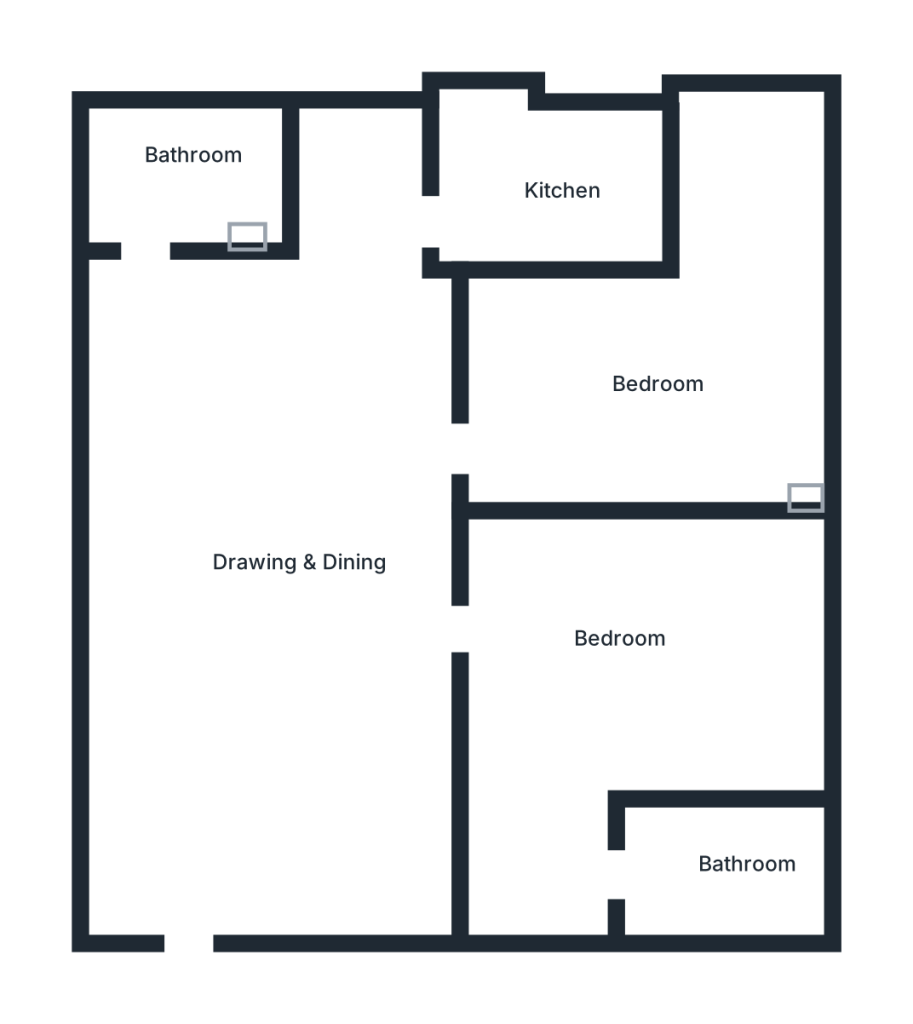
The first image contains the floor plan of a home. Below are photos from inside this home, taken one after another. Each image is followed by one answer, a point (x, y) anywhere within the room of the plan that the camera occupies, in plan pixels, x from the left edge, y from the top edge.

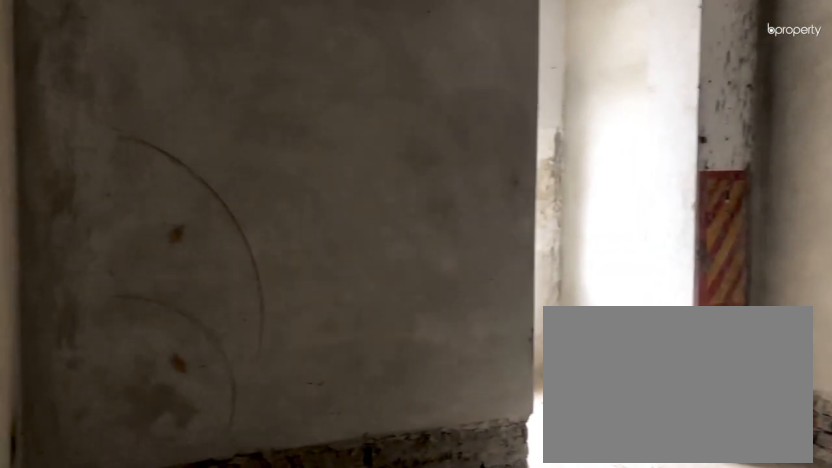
(677, 395)
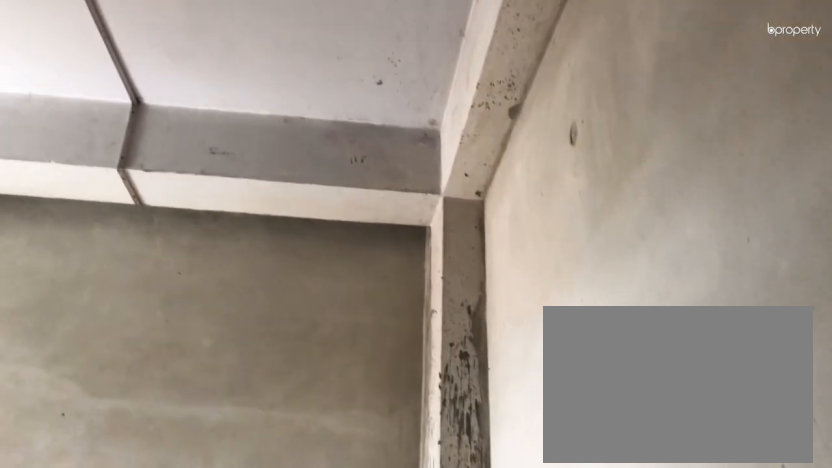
(677, 395)
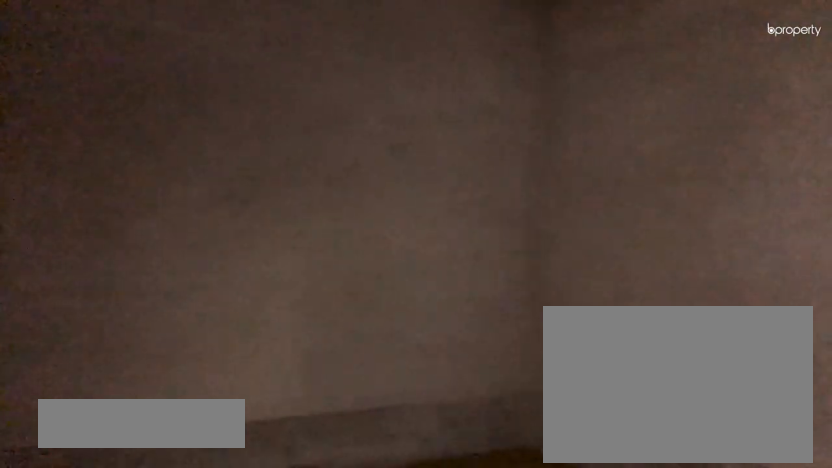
(595, 644)
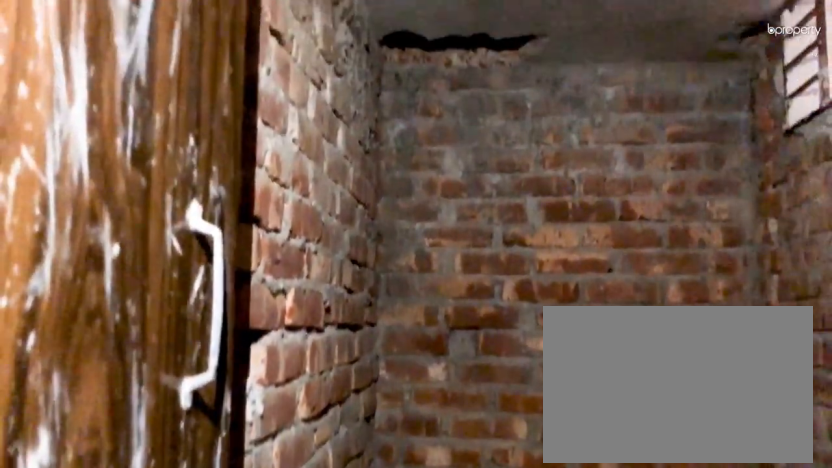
(737, 862)
